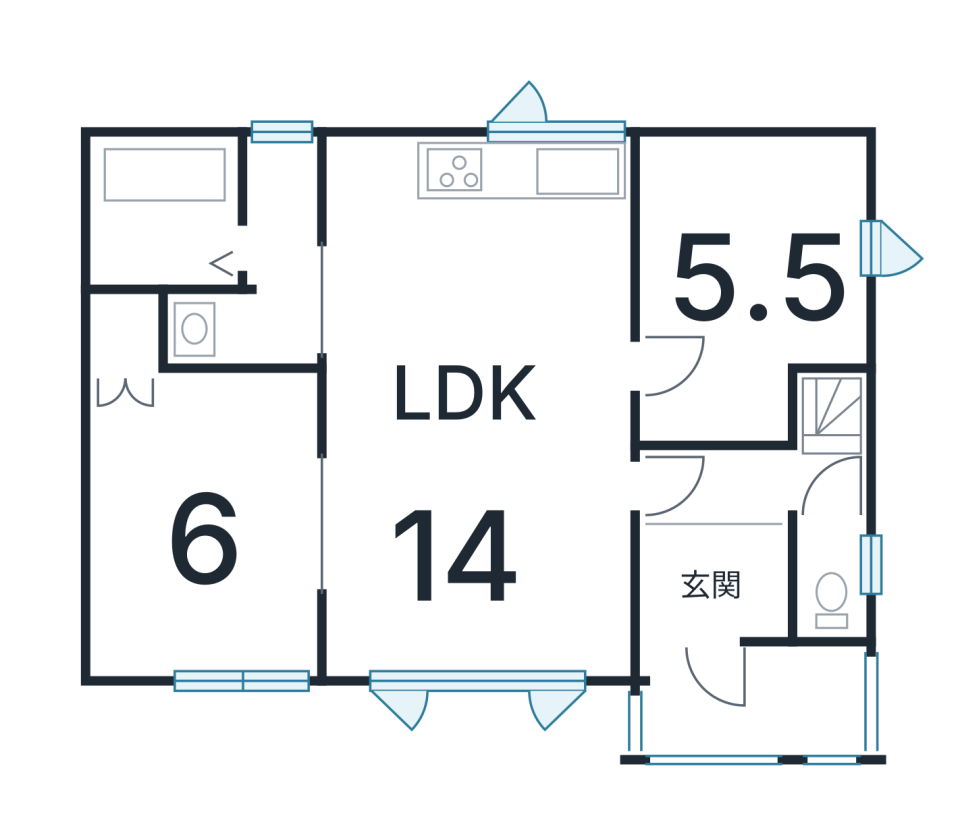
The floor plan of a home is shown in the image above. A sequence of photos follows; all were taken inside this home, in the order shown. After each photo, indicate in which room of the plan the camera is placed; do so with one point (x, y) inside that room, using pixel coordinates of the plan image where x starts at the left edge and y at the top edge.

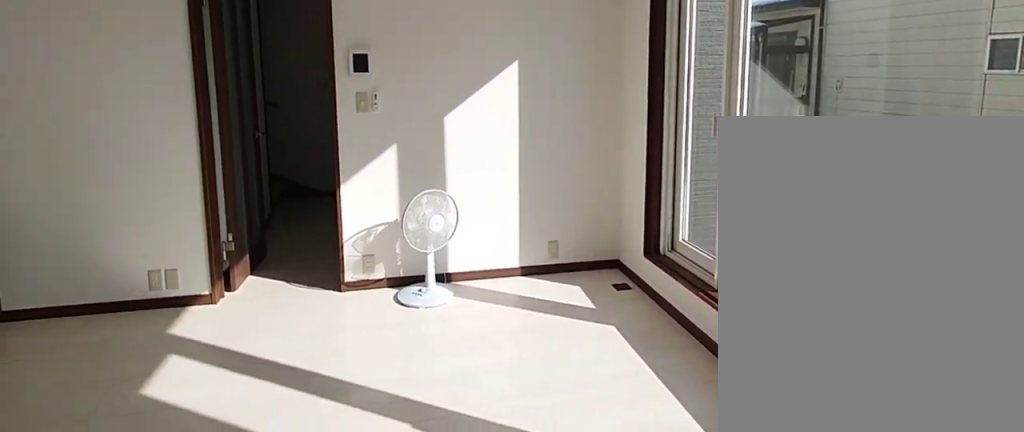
(476, 535)
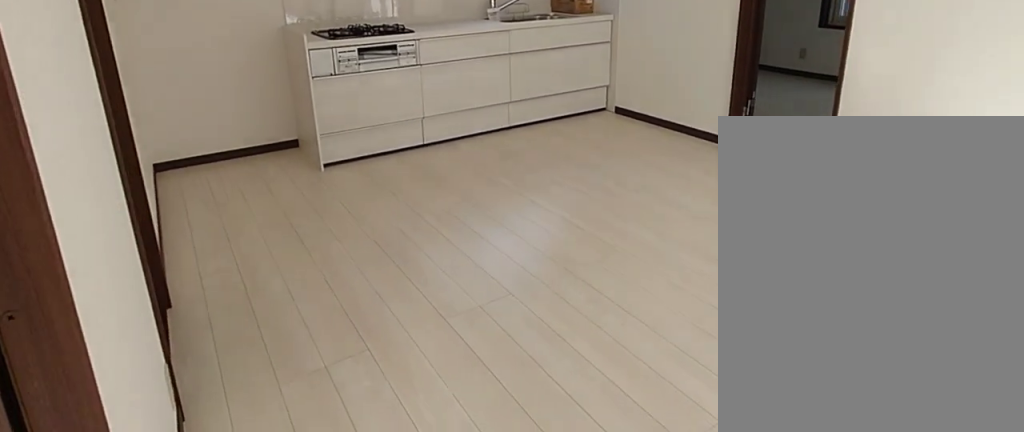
(476, 535)
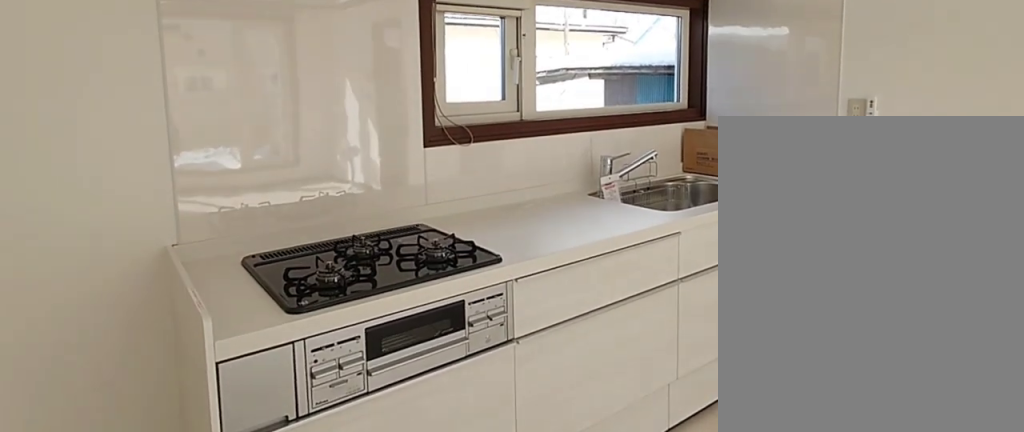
(479, 251)
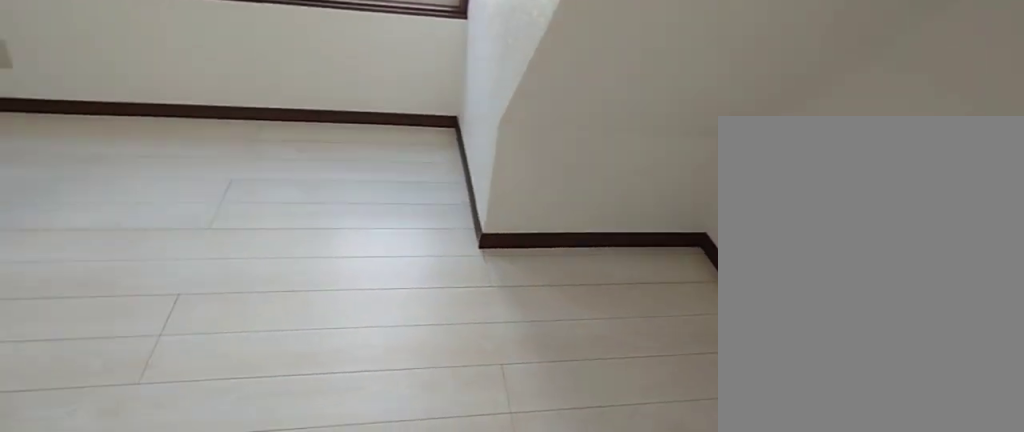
(758, 249)
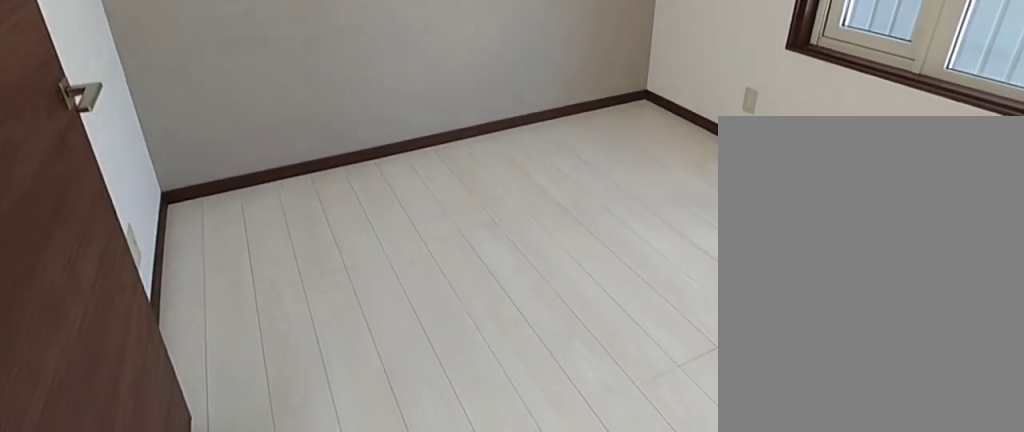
(758, 249)
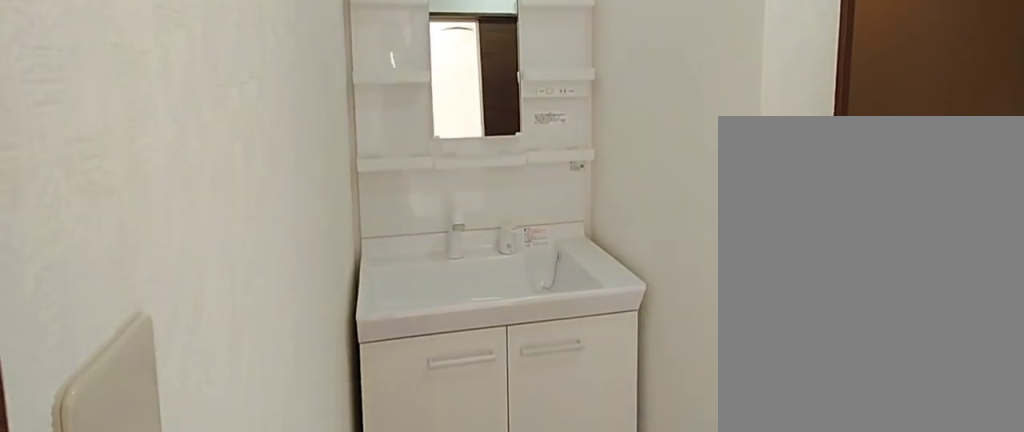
(284, 284)
